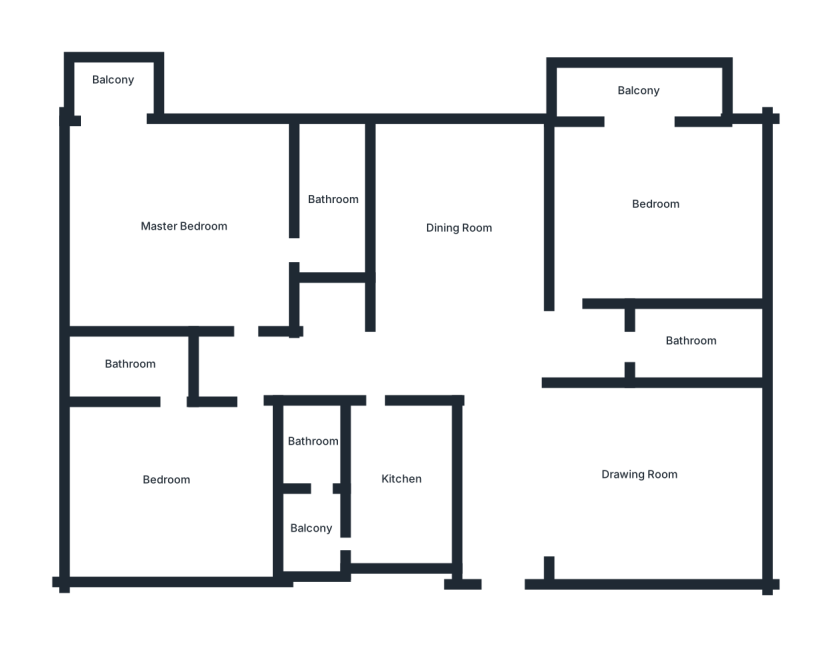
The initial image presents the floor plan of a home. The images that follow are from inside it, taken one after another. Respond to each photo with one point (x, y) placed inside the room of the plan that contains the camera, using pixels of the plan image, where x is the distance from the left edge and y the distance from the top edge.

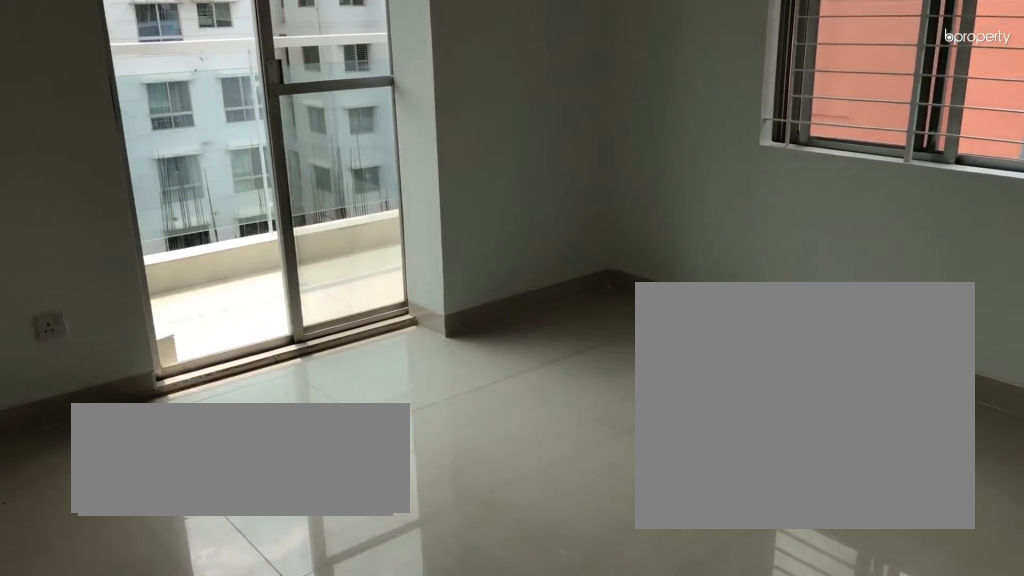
(656, 203)
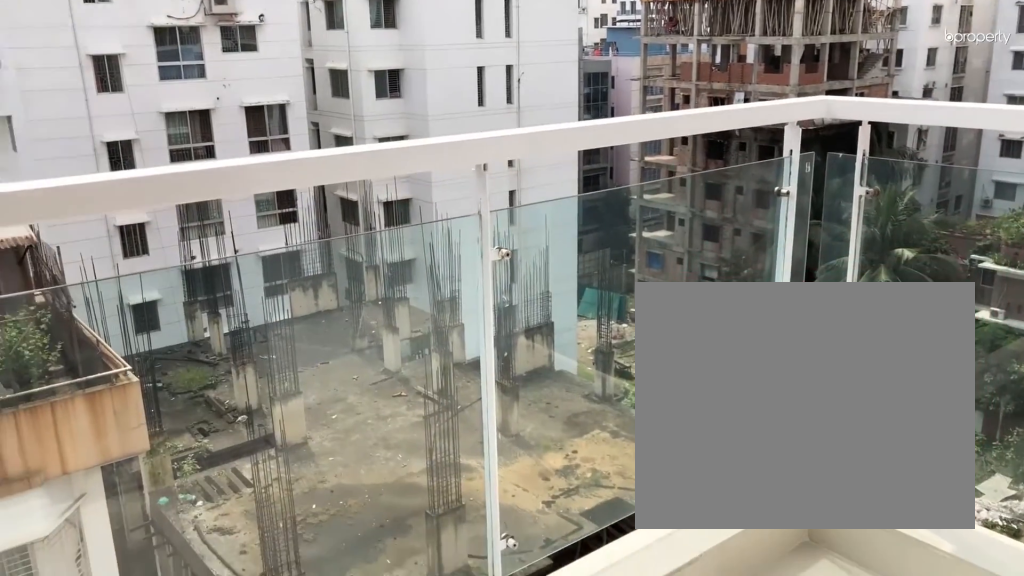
(639, 90)
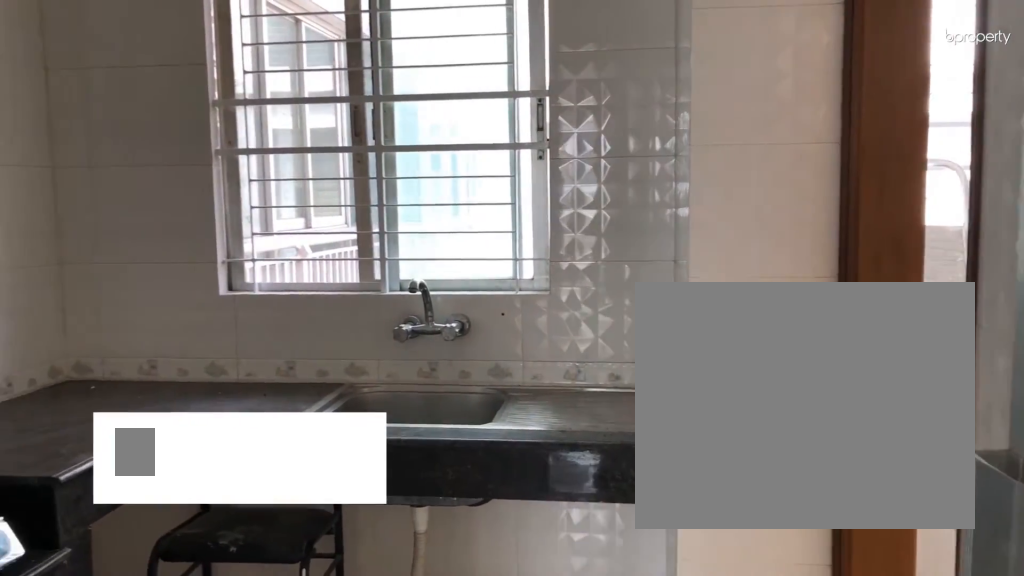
(402, 478)
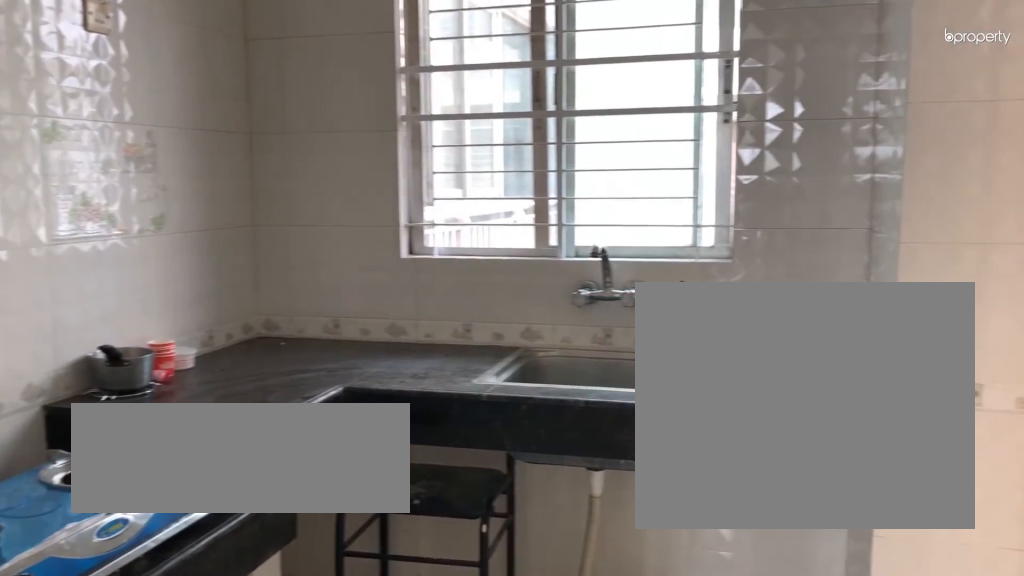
(402, 479)
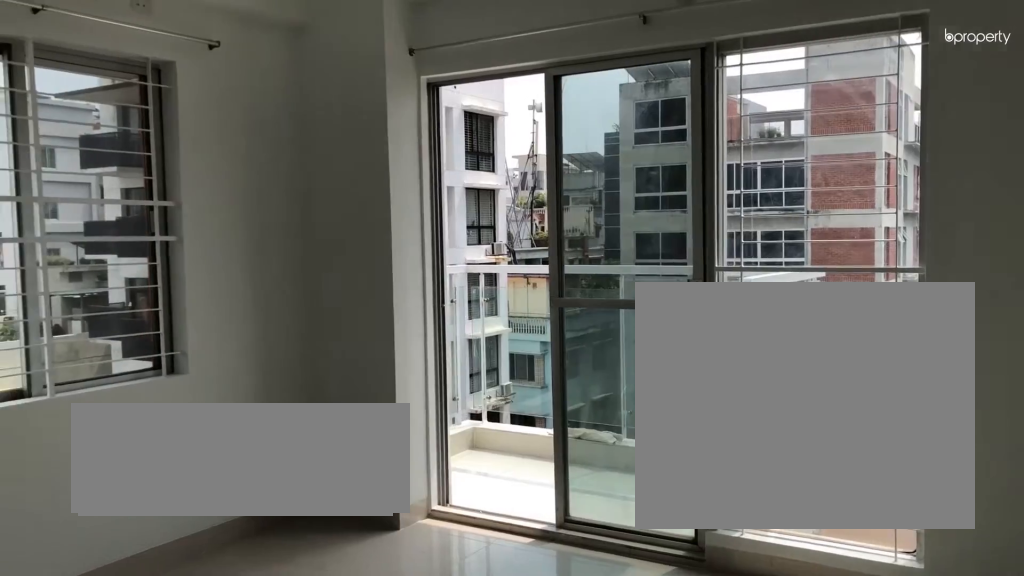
(184, 225)
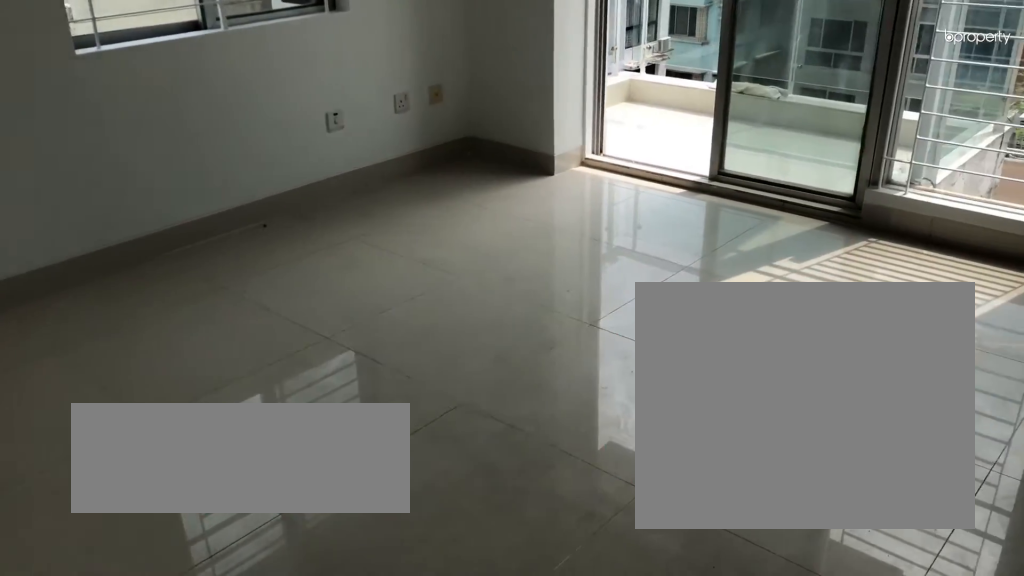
(184, 225)
